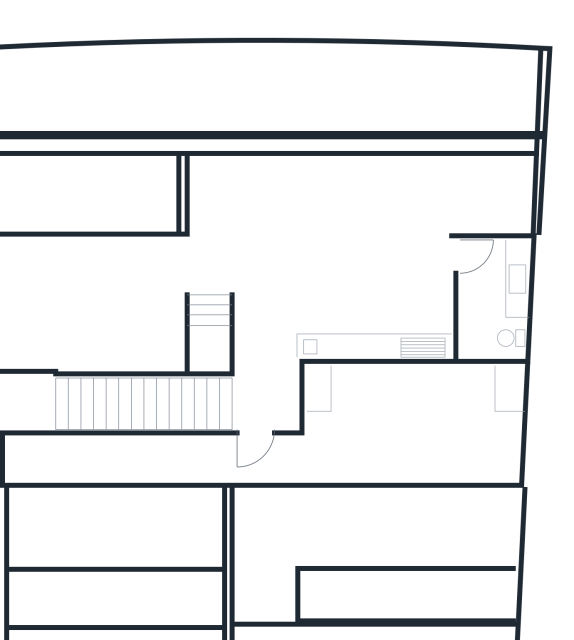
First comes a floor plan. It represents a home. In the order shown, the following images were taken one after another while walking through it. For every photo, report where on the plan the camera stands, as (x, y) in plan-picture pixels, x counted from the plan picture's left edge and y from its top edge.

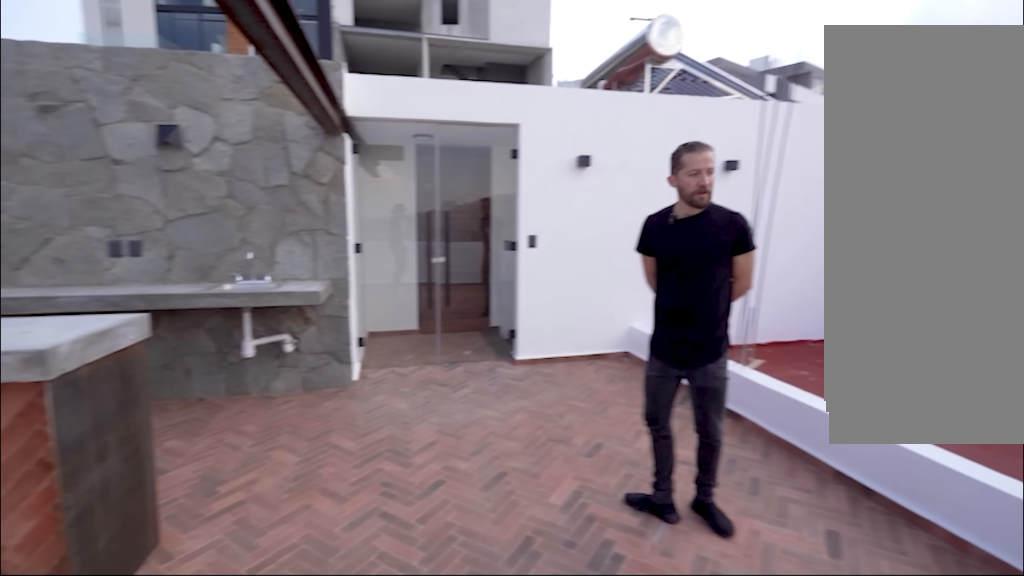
(269, 222)
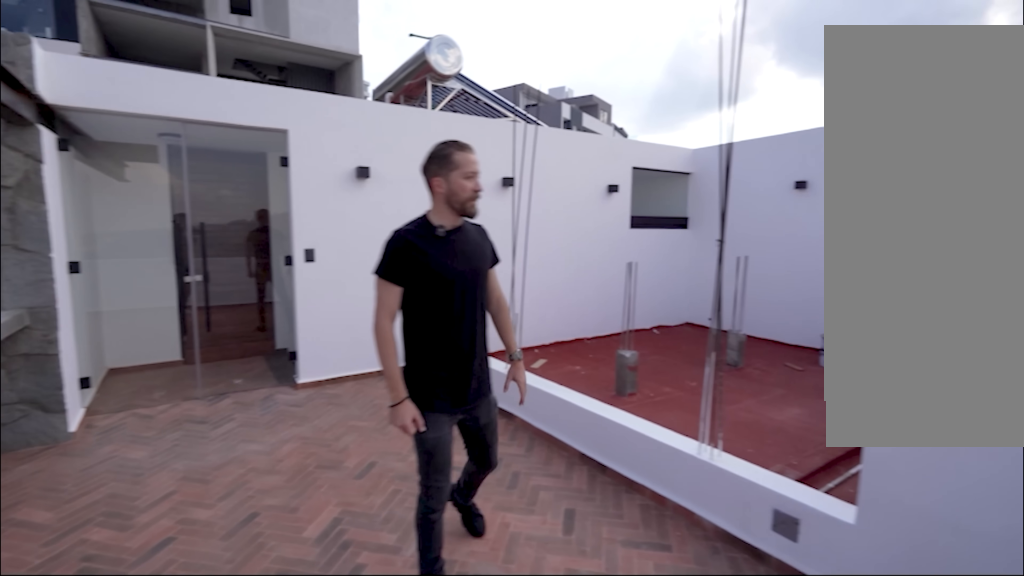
(270, 222)
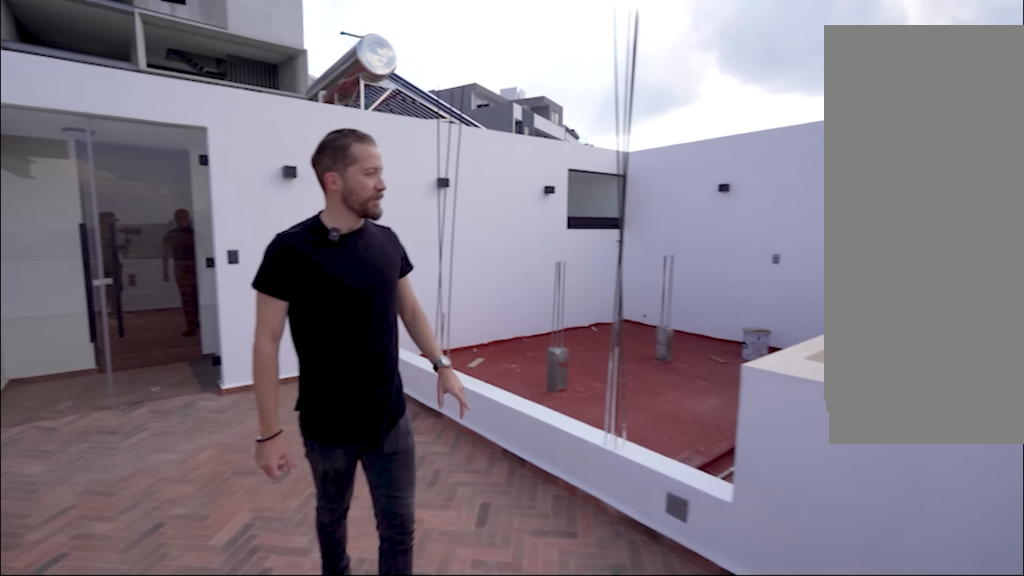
(270, 221)
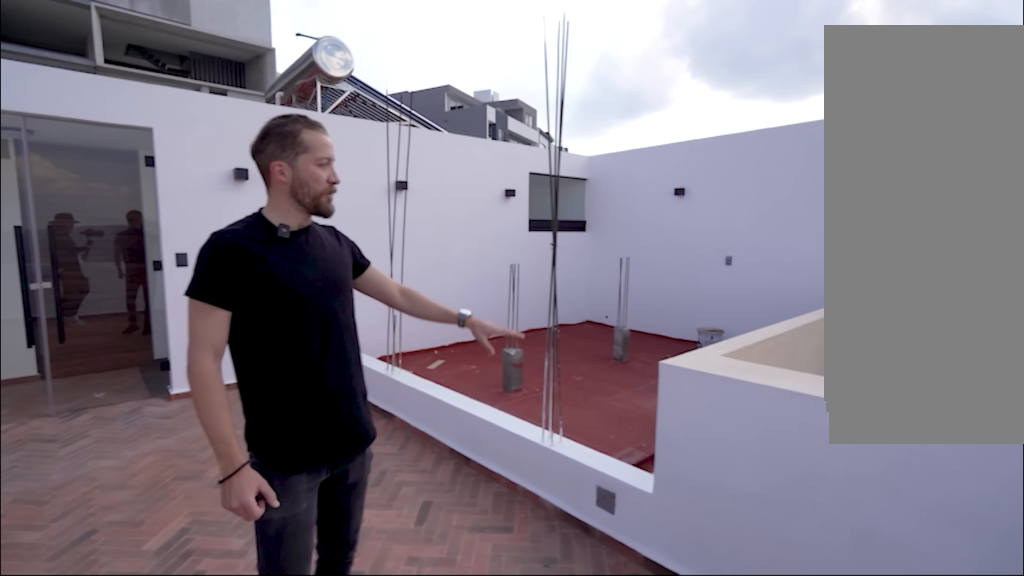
(270, 222)
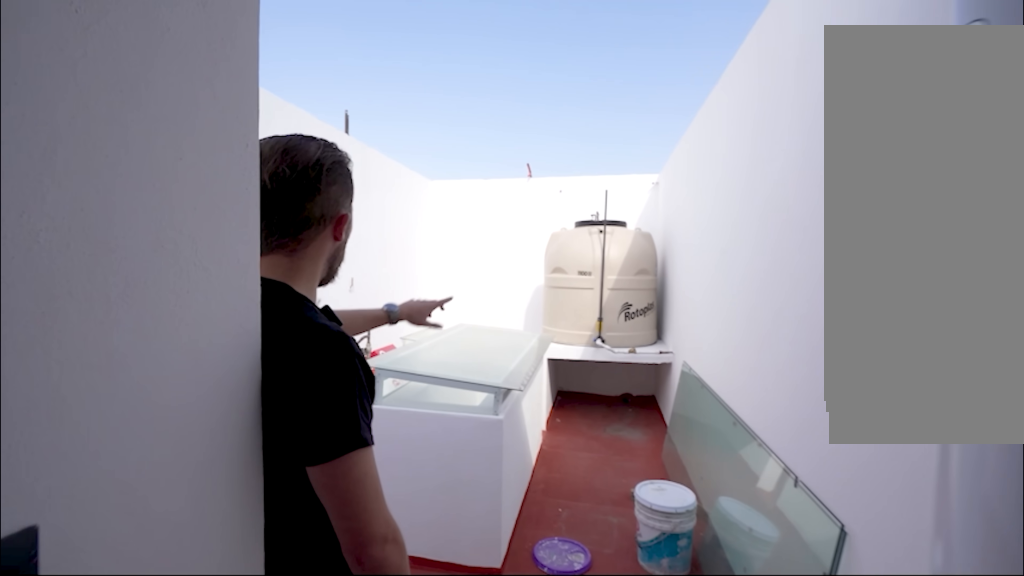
(268, 450)
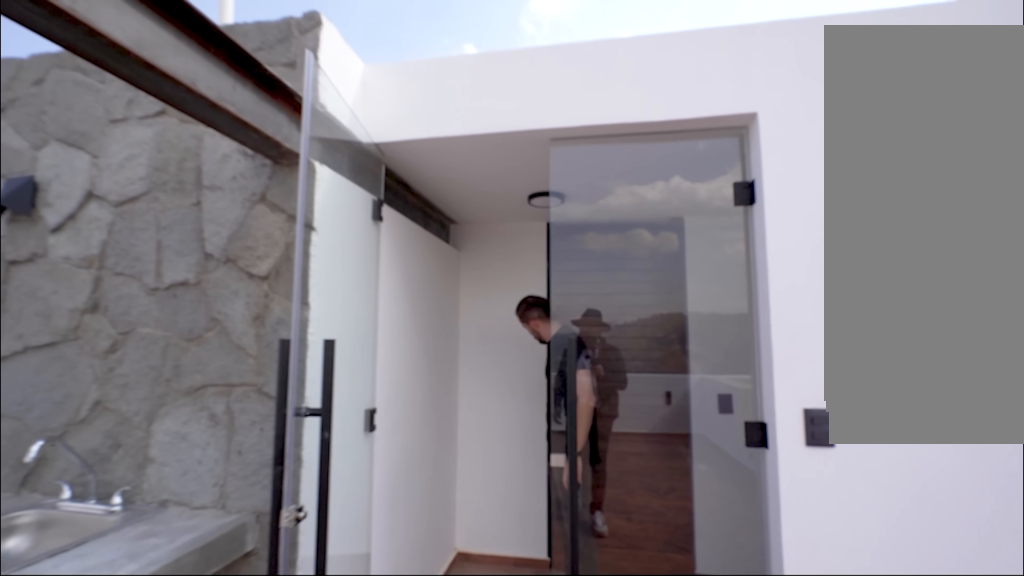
(257, 315)
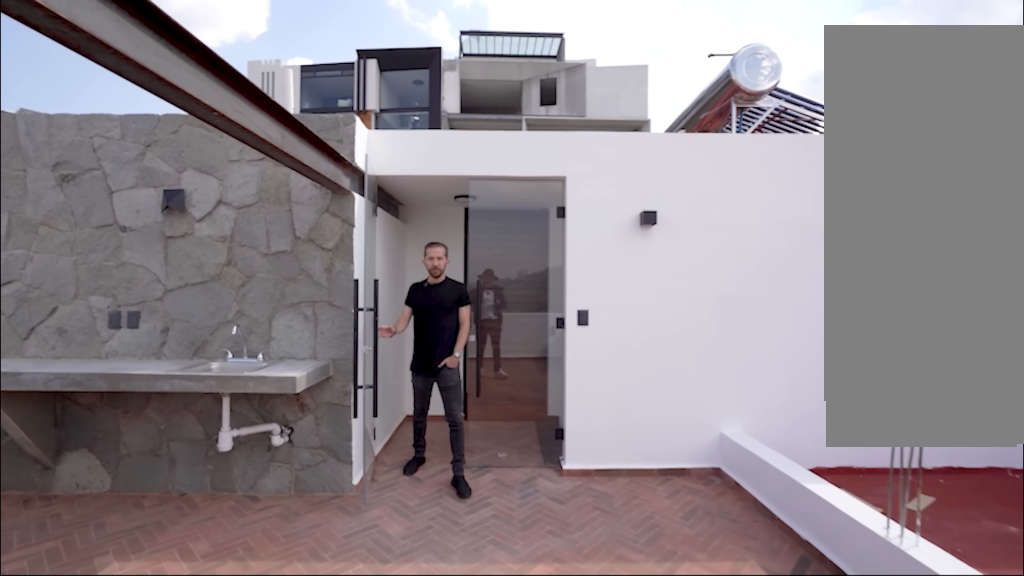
(260, 278)
